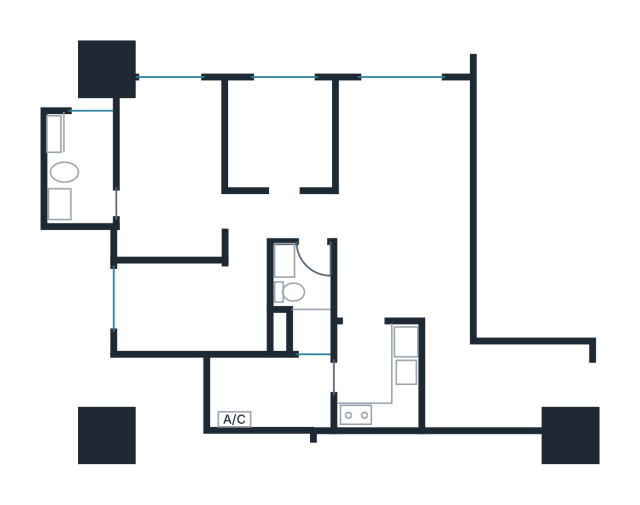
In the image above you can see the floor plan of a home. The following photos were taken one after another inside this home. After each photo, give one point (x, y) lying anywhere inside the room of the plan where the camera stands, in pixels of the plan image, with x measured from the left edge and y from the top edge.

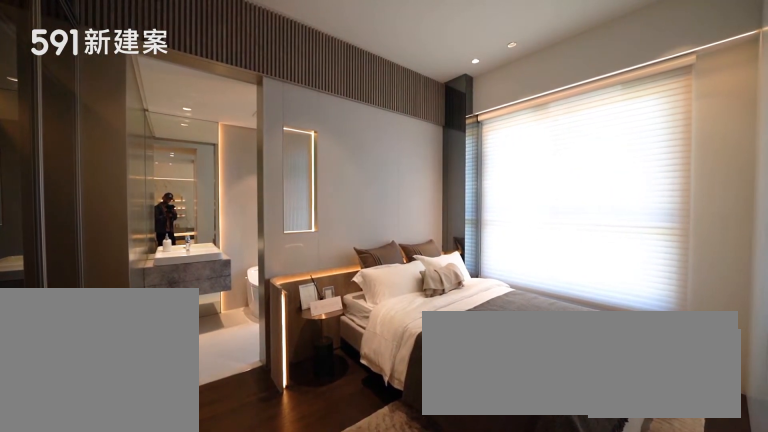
(169, 166)
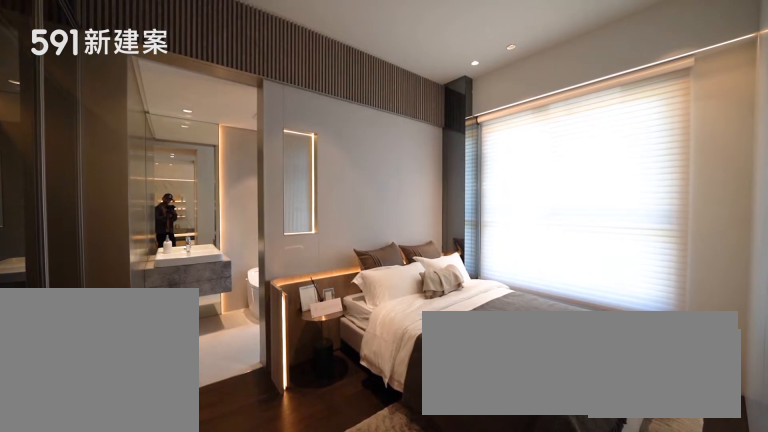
(169, 166)
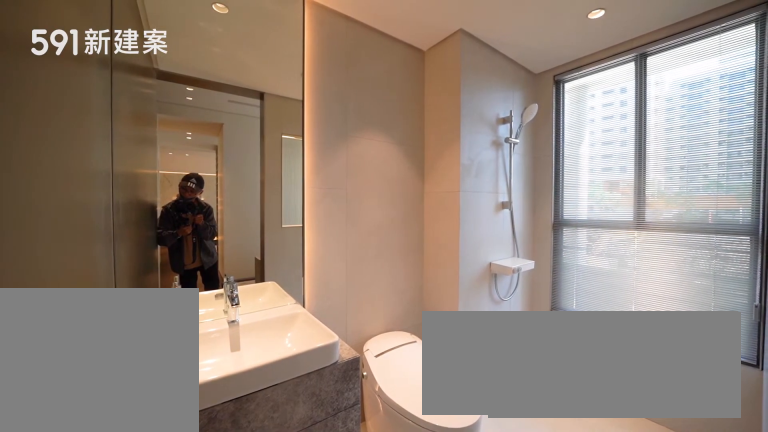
(79, 168)
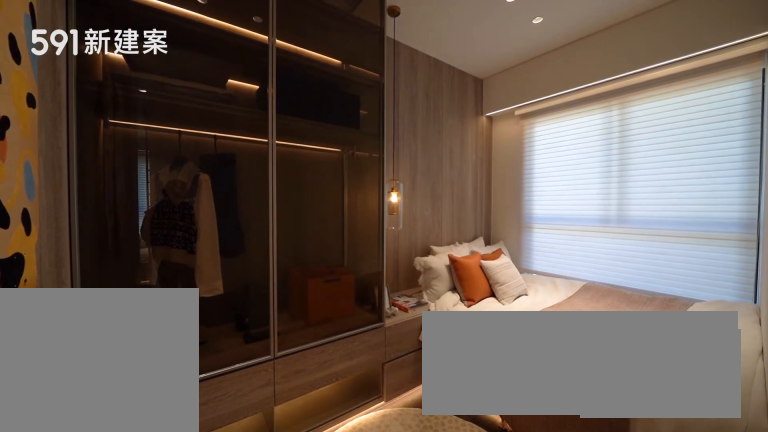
(193, 304)
